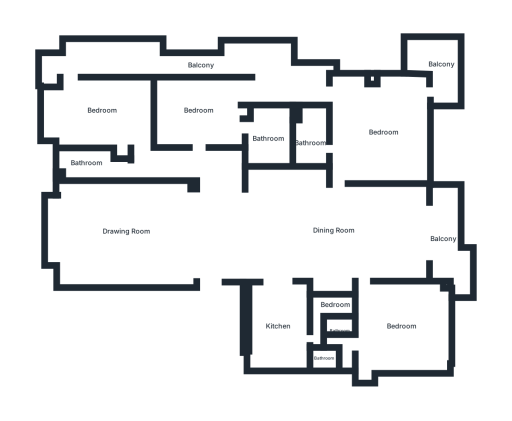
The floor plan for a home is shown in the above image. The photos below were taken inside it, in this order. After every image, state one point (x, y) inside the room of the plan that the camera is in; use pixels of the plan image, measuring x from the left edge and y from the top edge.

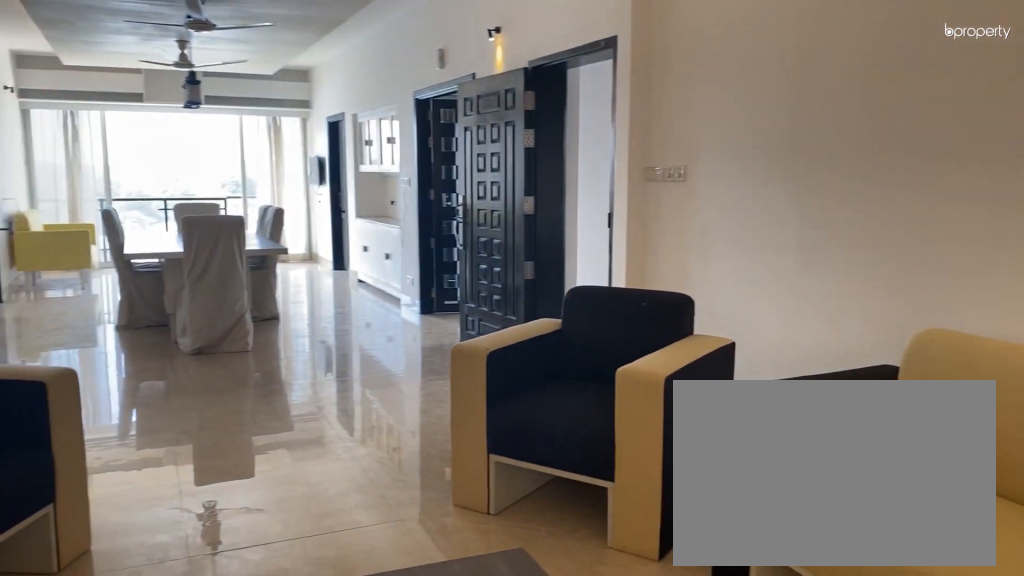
(128, 235)
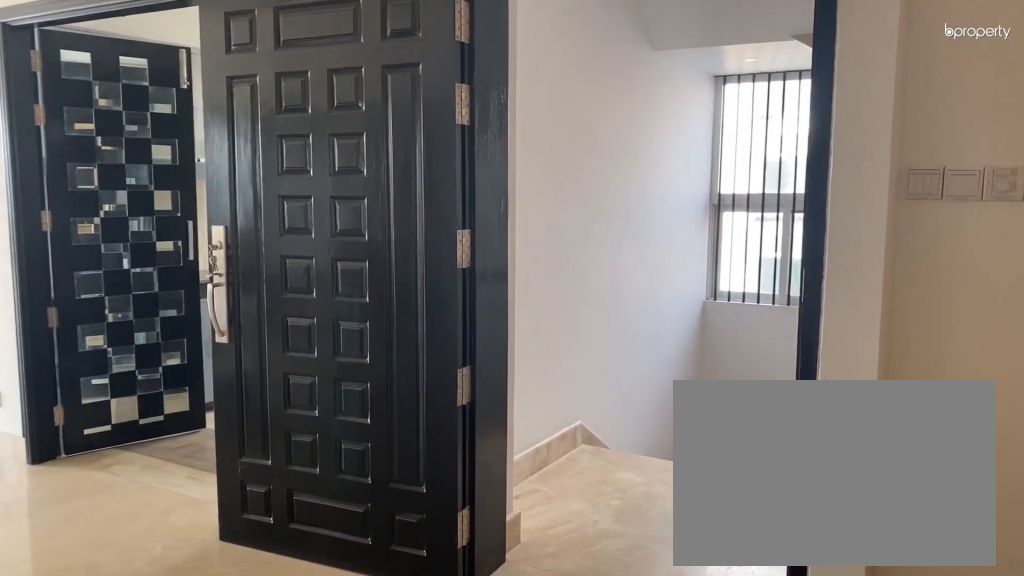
(128, 235)
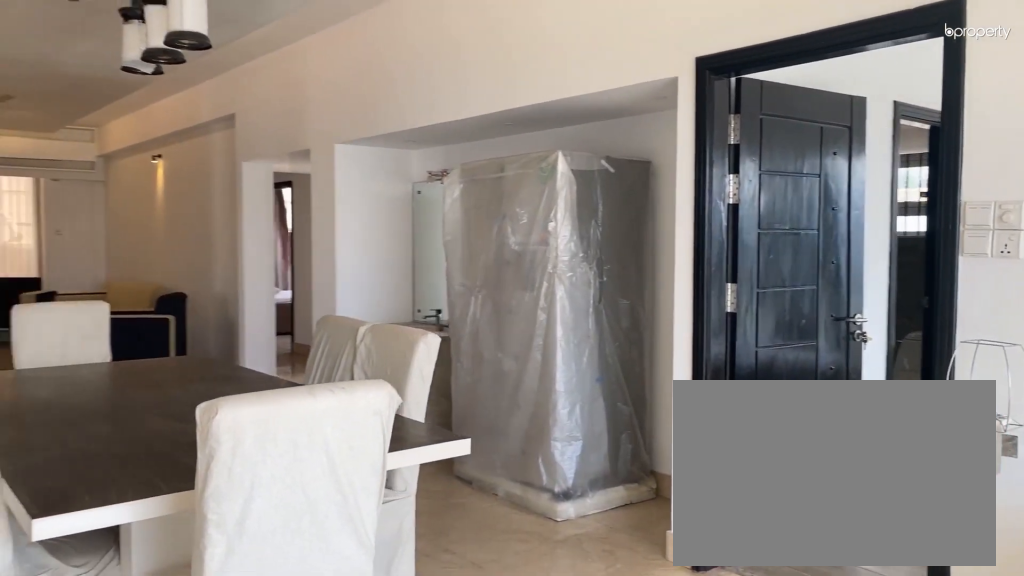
(331, 230)
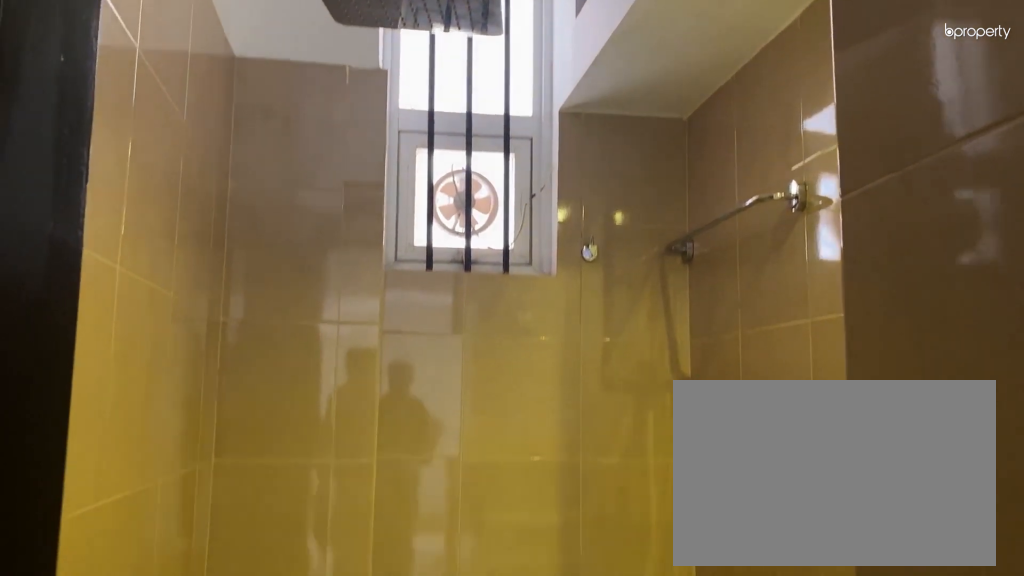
(85, 161)
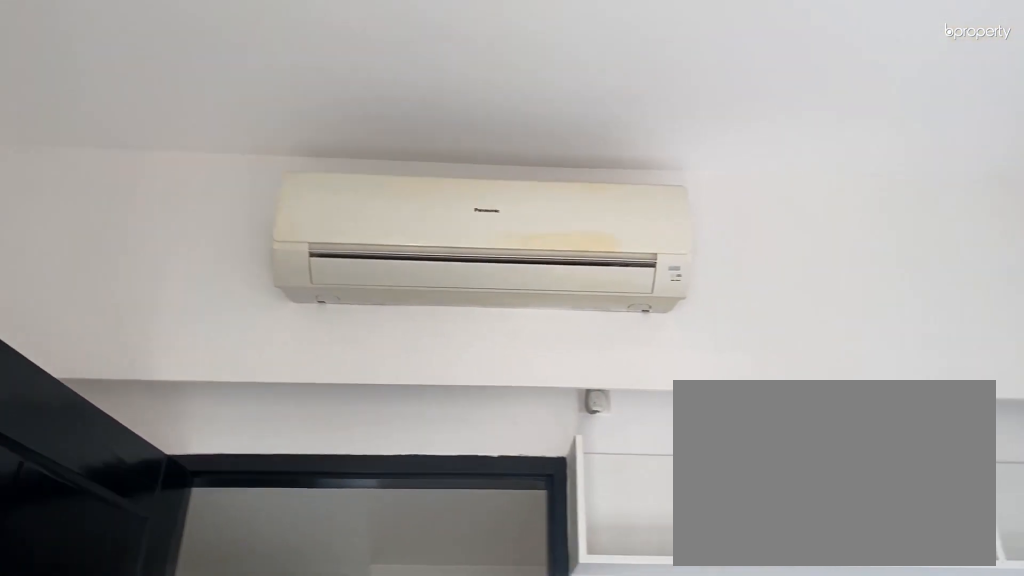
(197, 110)
